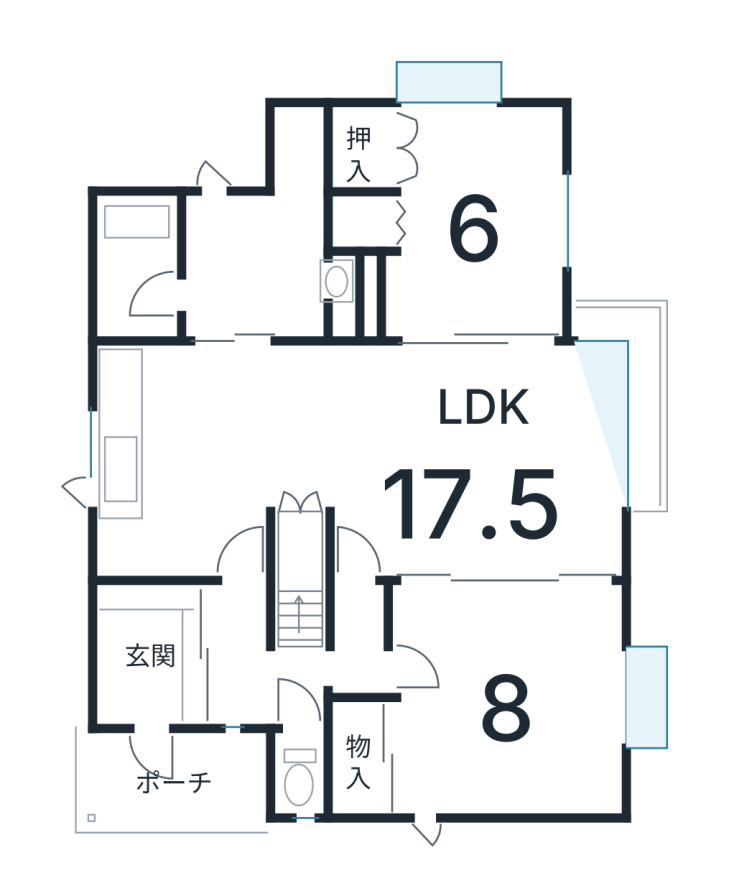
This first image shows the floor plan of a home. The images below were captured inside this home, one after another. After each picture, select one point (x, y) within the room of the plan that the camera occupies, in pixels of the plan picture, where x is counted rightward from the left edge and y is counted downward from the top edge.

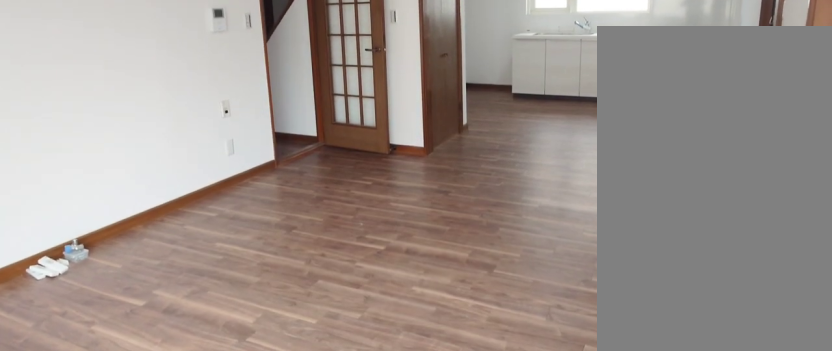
(478, 475)
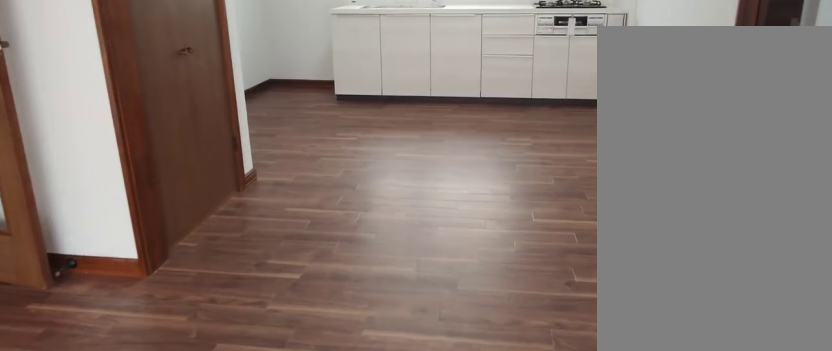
(478, 475)
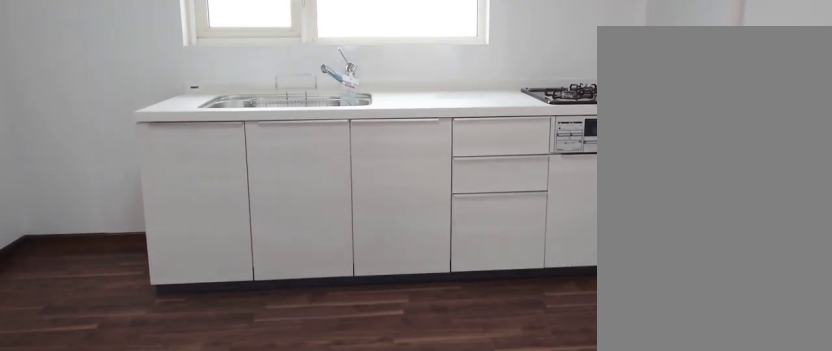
(168, 472)
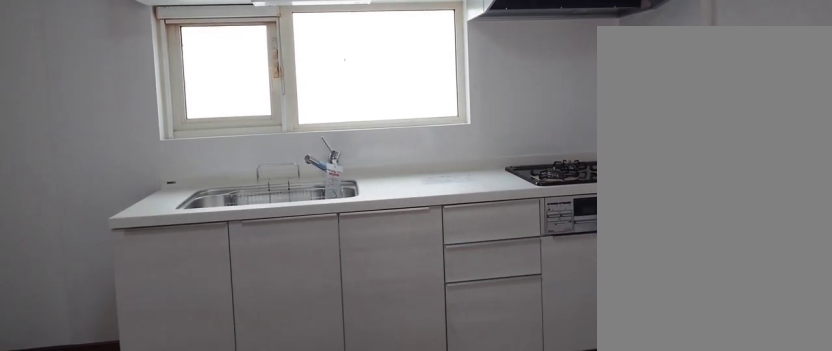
(168, 472)
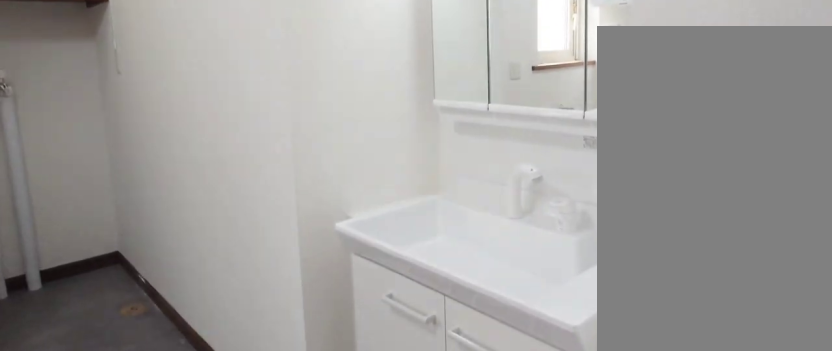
(251, 272)
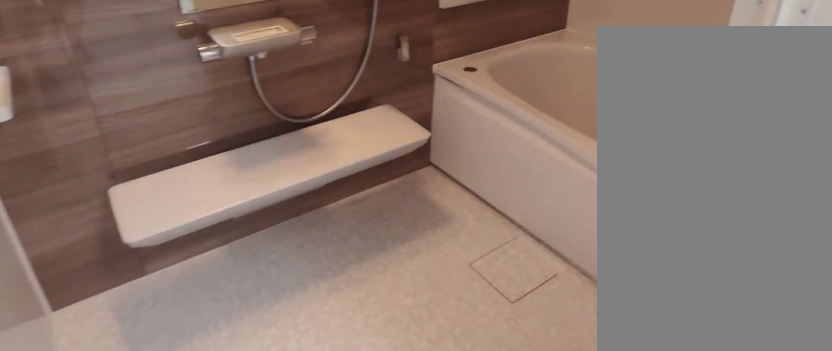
(117, 281)
